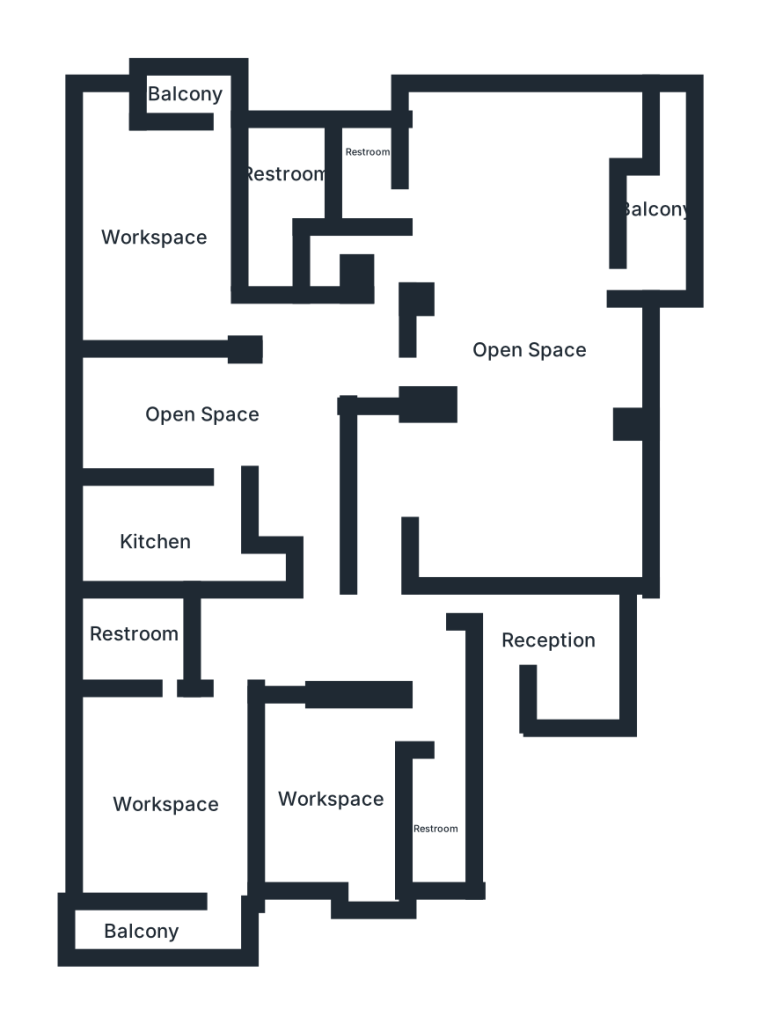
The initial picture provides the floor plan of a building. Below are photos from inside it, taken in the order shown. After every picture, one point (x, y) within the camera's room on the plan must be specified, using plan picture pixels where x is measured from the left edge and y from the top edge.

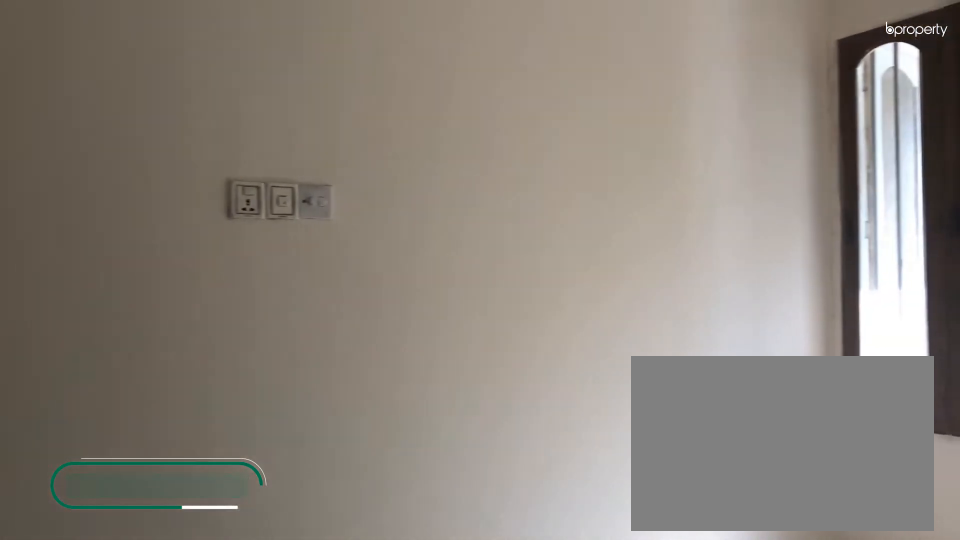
(546, 653)
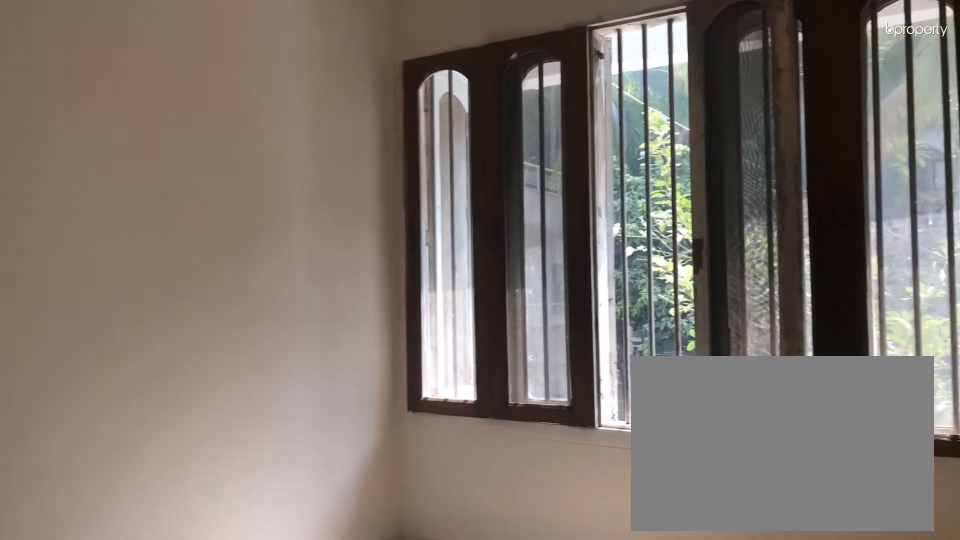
(546, 653)
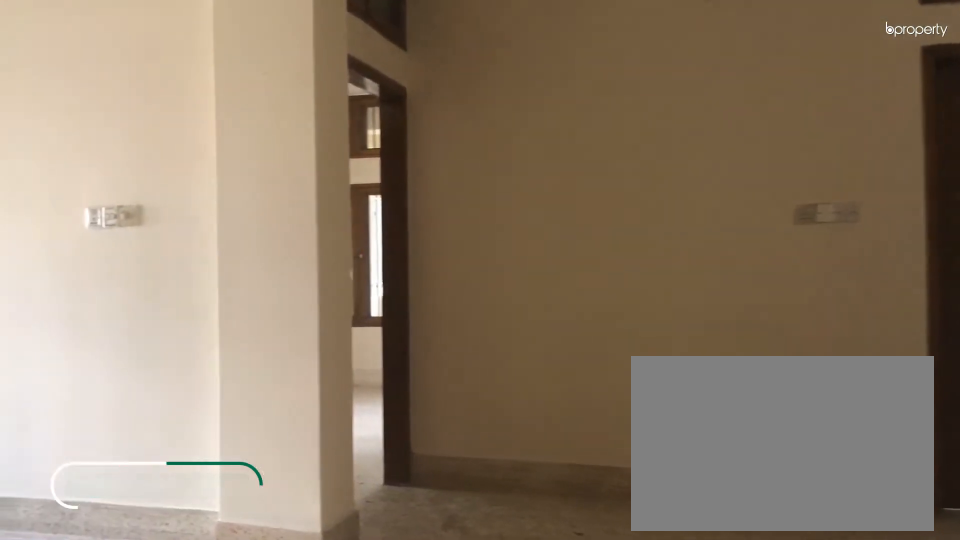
(270, 420)
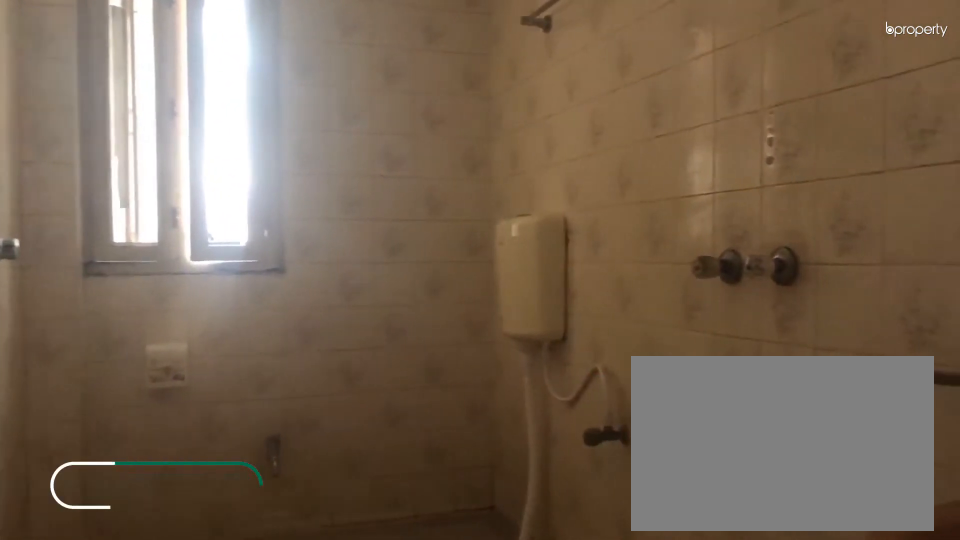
(437, 812)
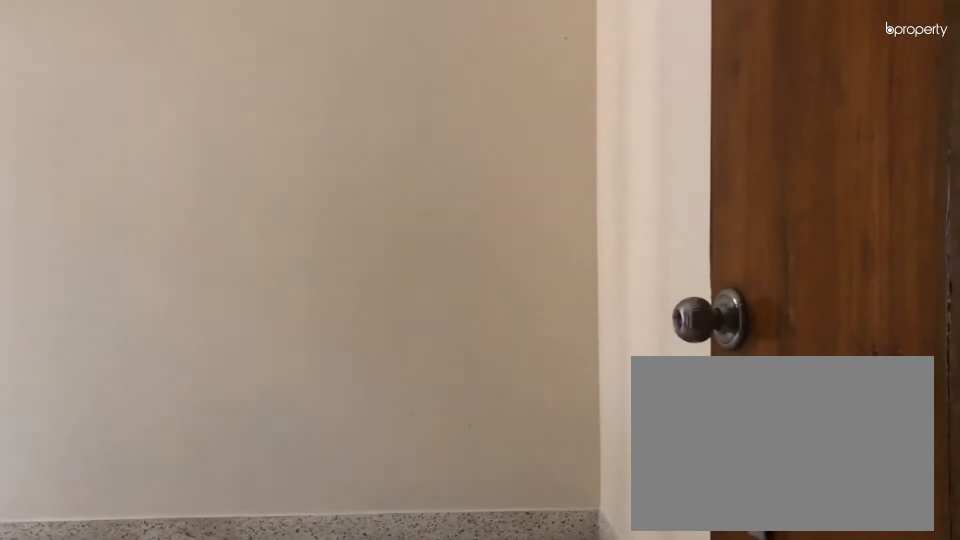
(331, 800)
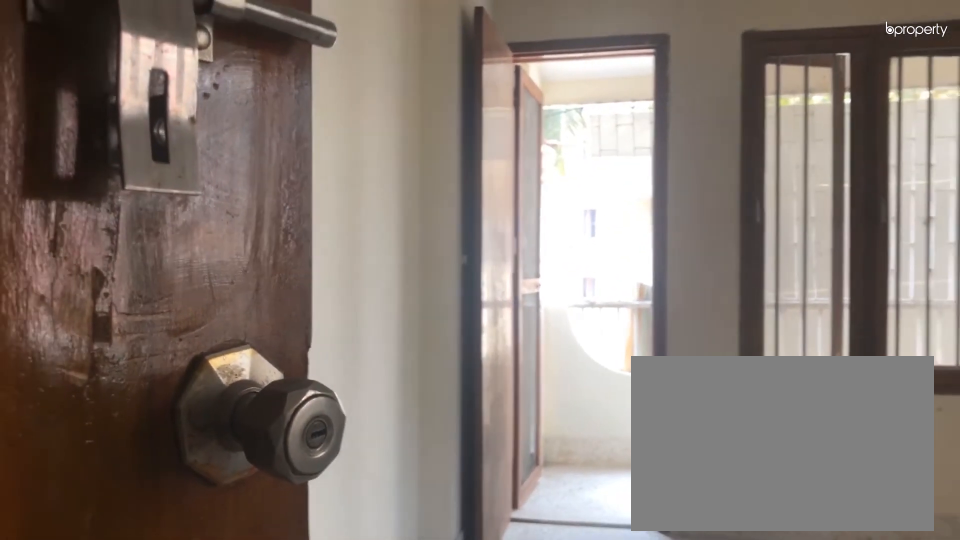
(173, 779)
